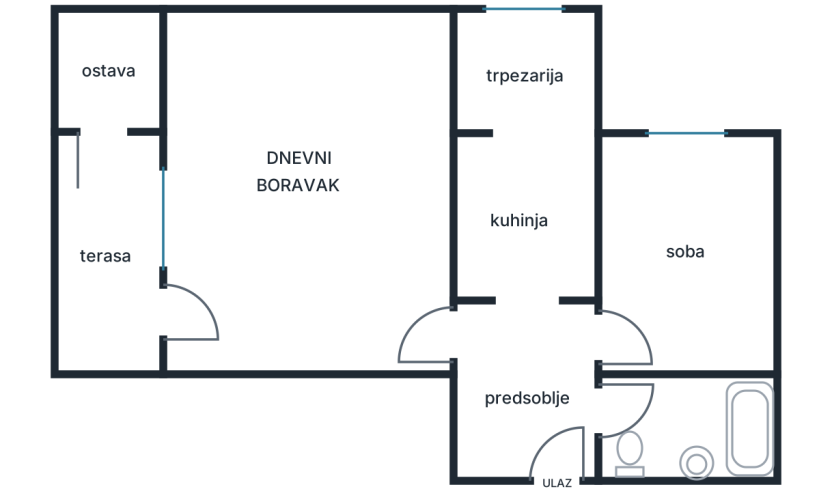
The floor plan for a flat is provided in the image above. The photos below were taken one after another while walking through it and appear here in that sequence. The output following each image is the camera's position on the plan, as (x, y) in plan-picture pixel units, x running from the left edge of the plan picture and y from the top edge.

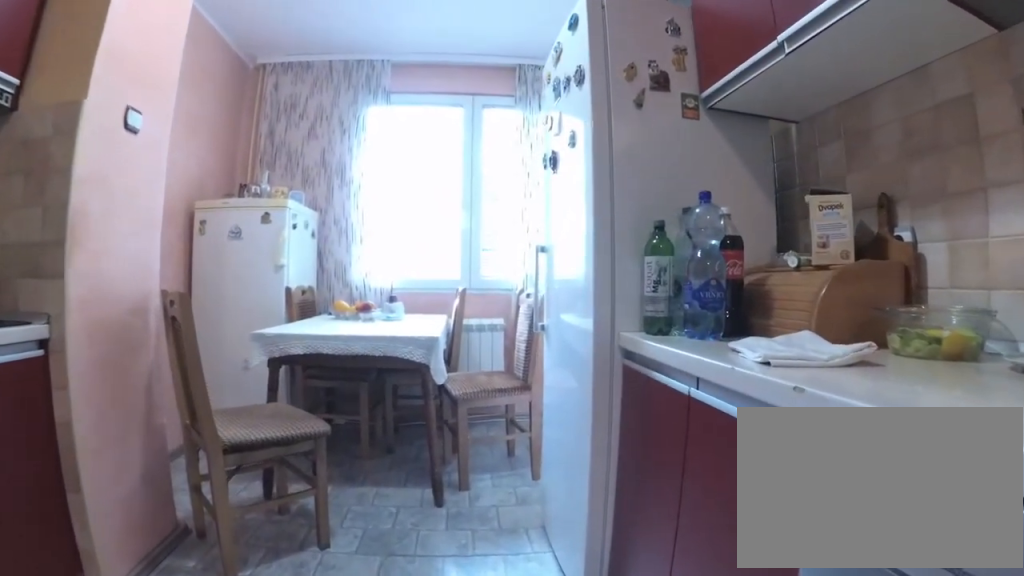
(540, 284)
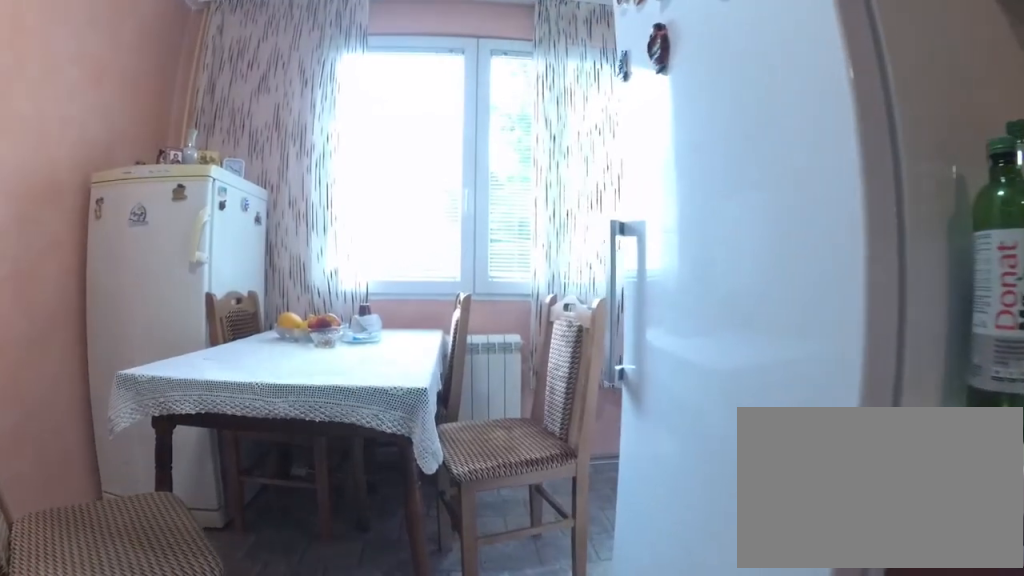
(539, 206)
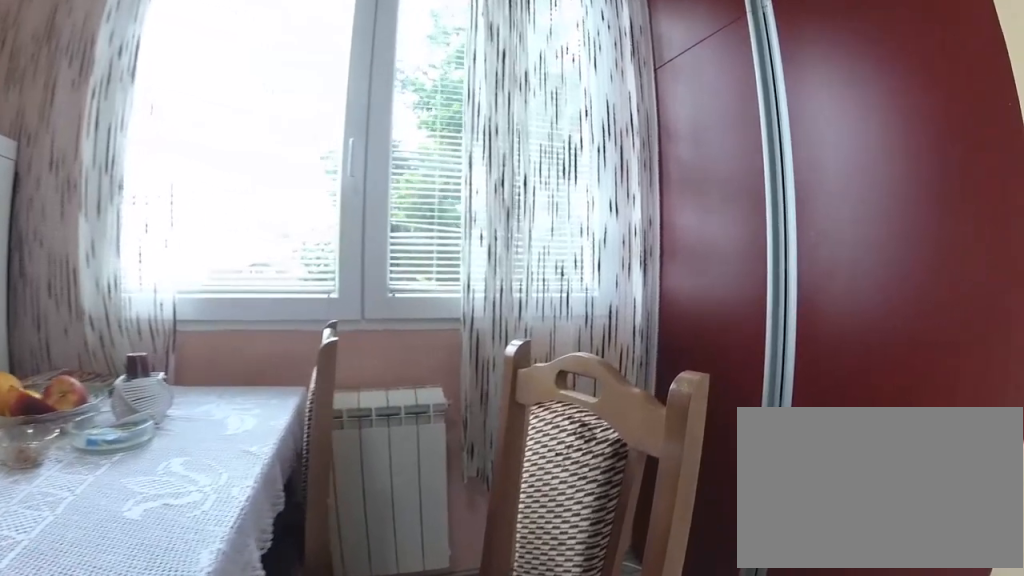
(539, 130)
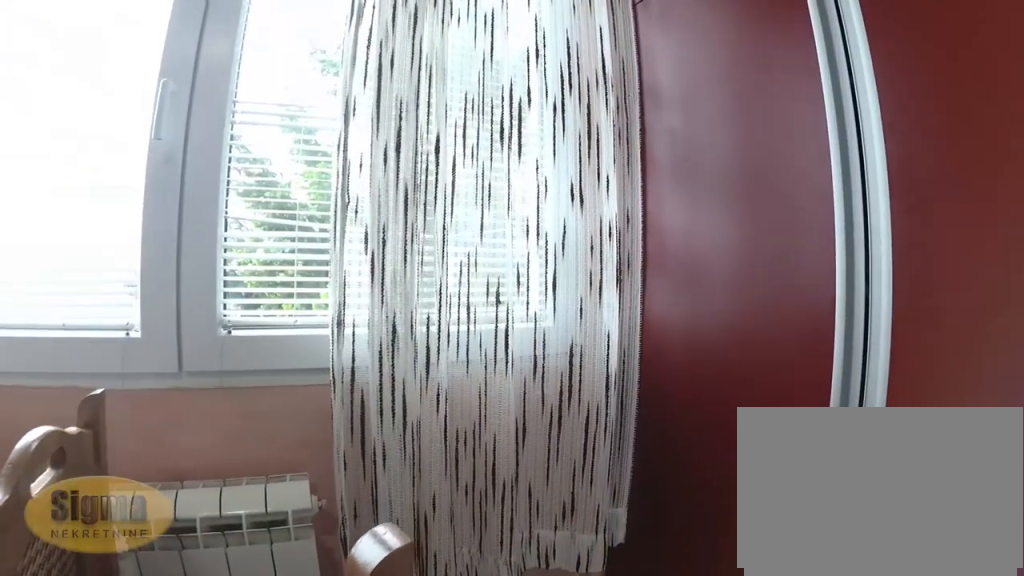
(539, 103)
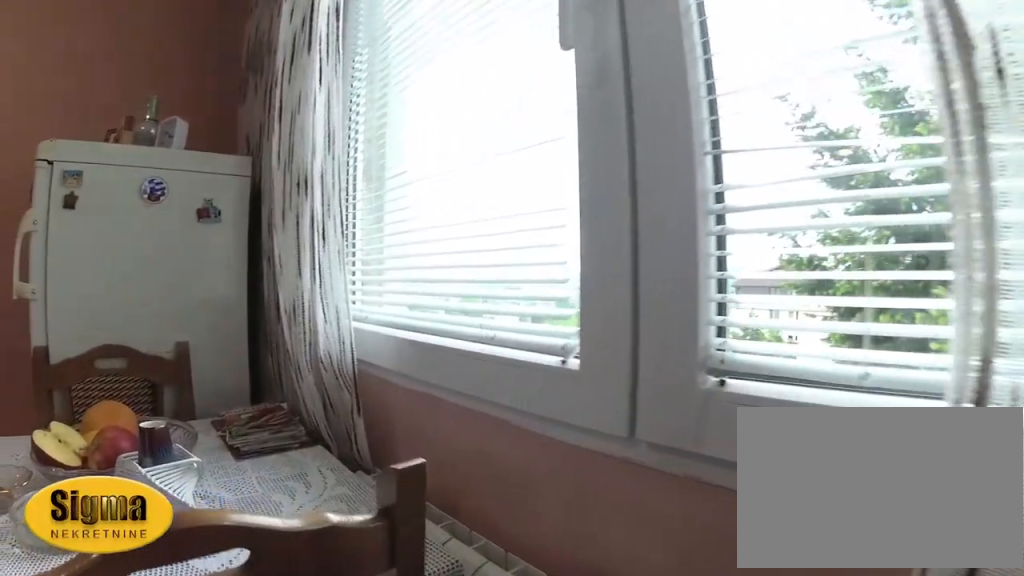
(549, 60)
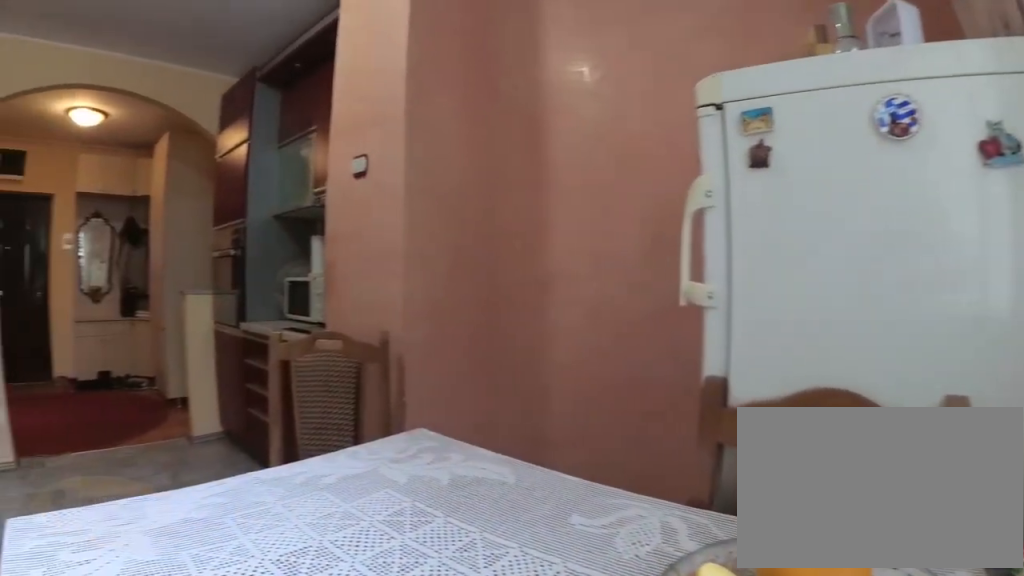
(551, 31)
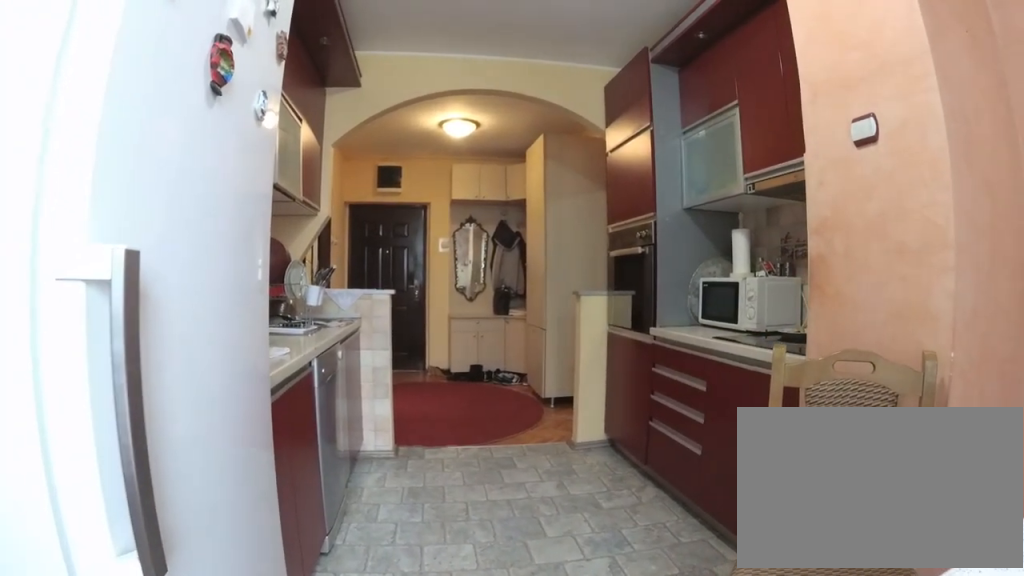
(525, 54)
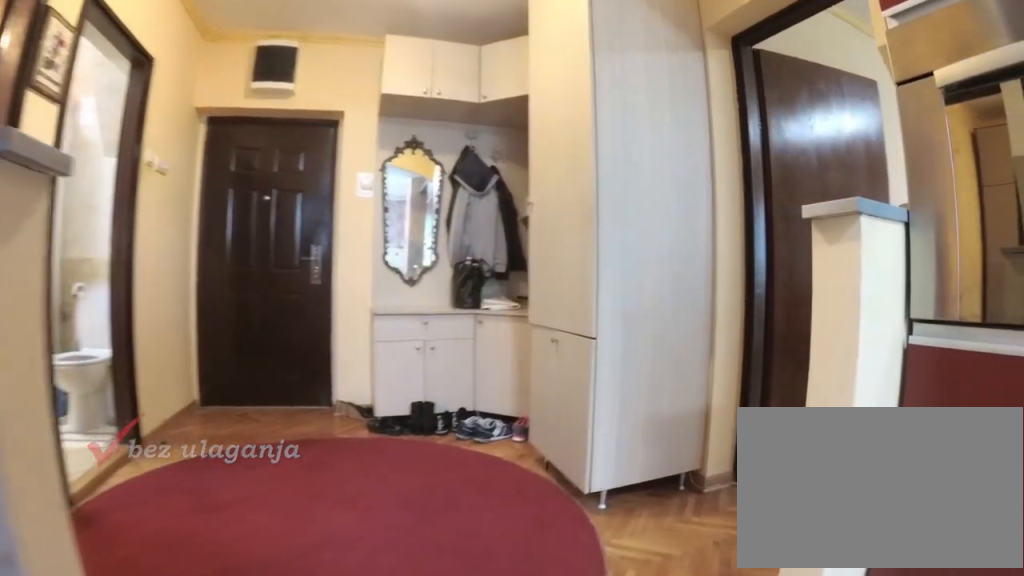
(526, 238)
